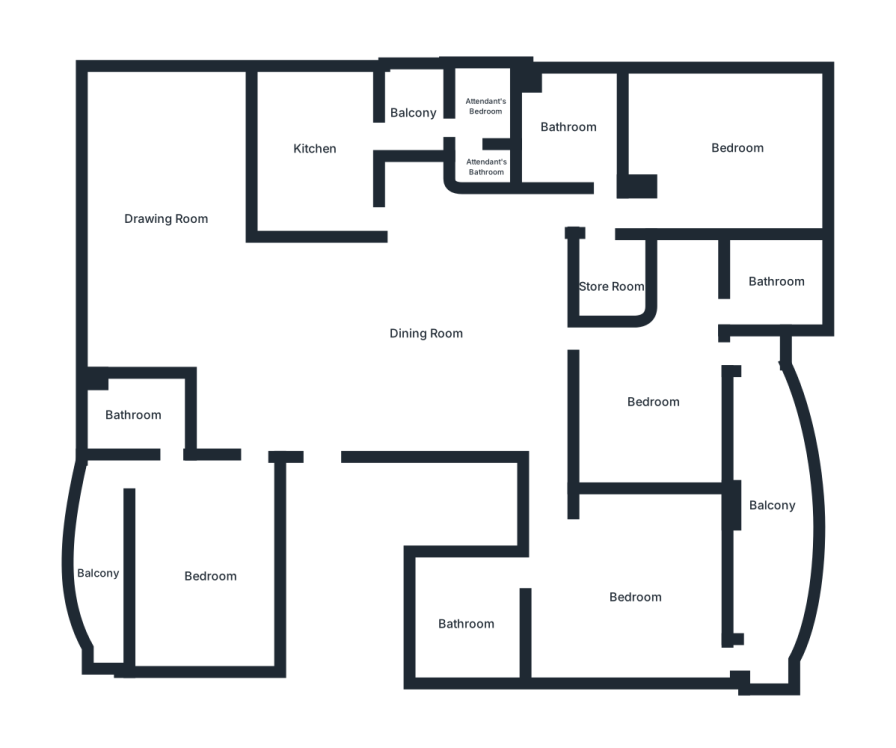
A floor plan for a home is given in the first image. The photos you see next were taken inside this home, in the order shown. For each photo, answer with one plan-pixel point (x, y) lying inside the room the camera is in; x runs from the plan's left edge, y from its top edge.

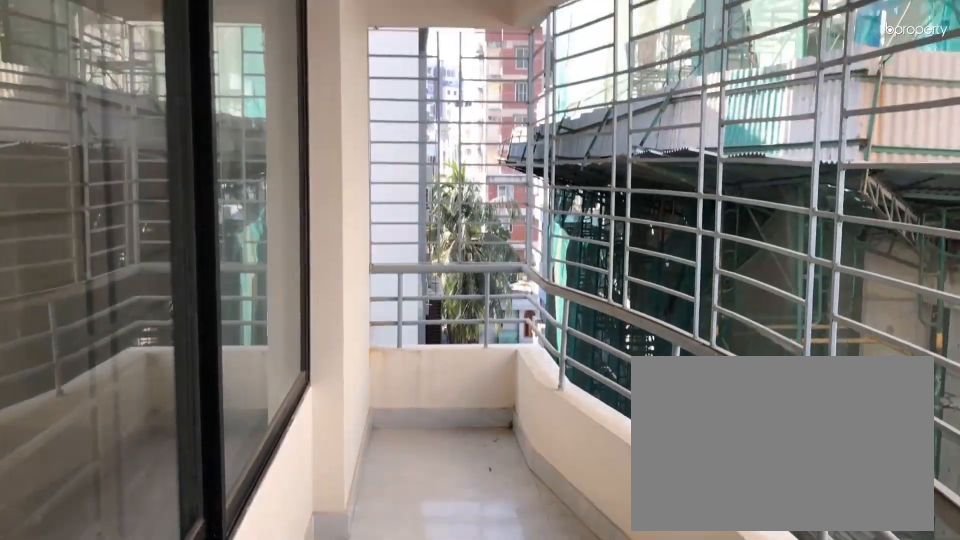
(101, 573)
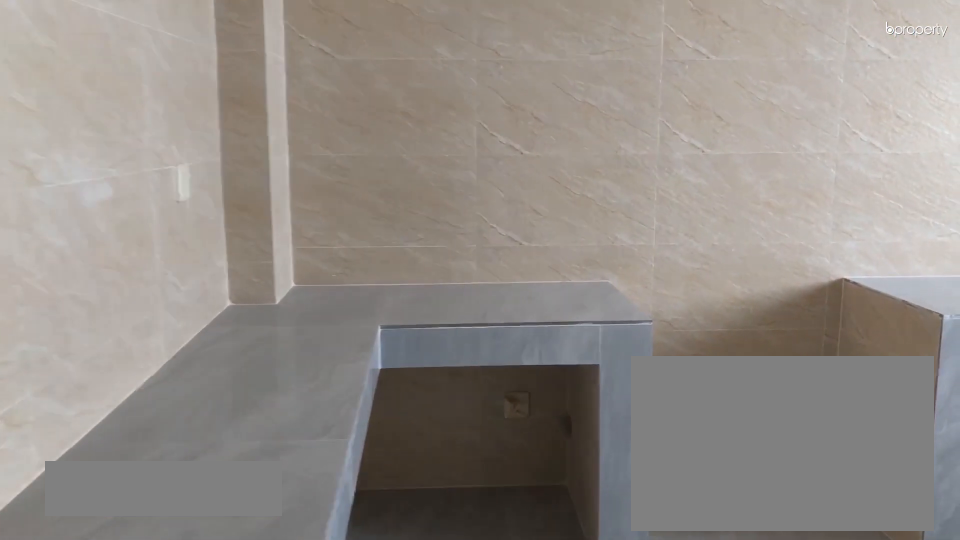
(315, 144)
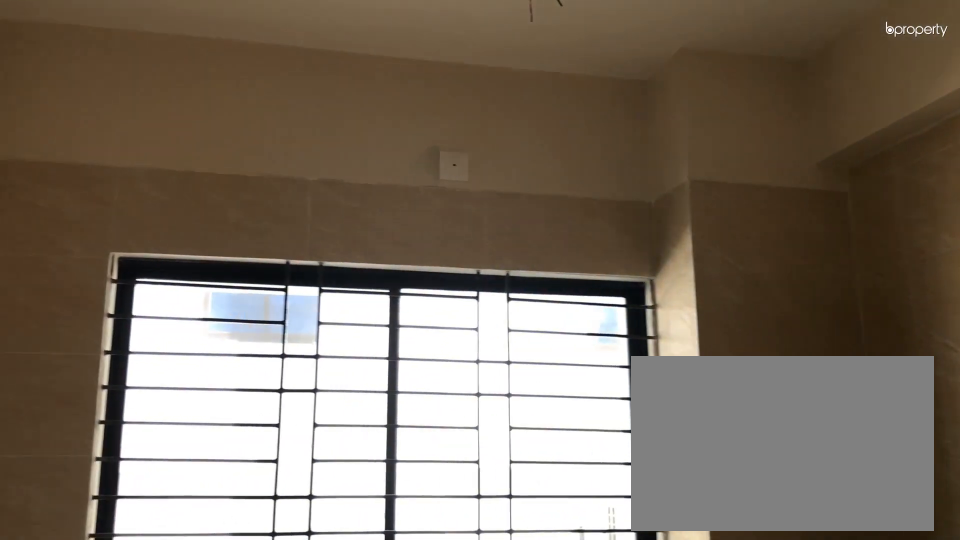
(315, 144)
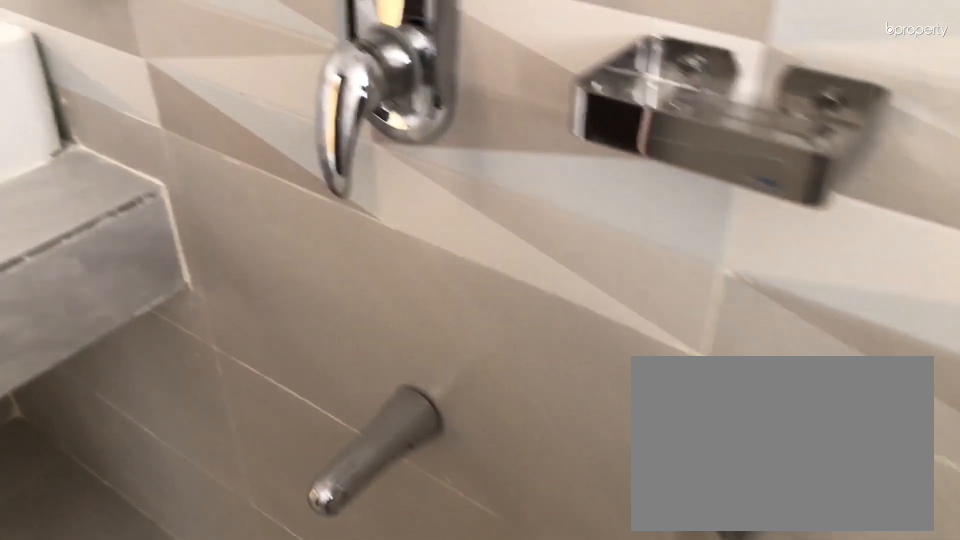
(572, 135)
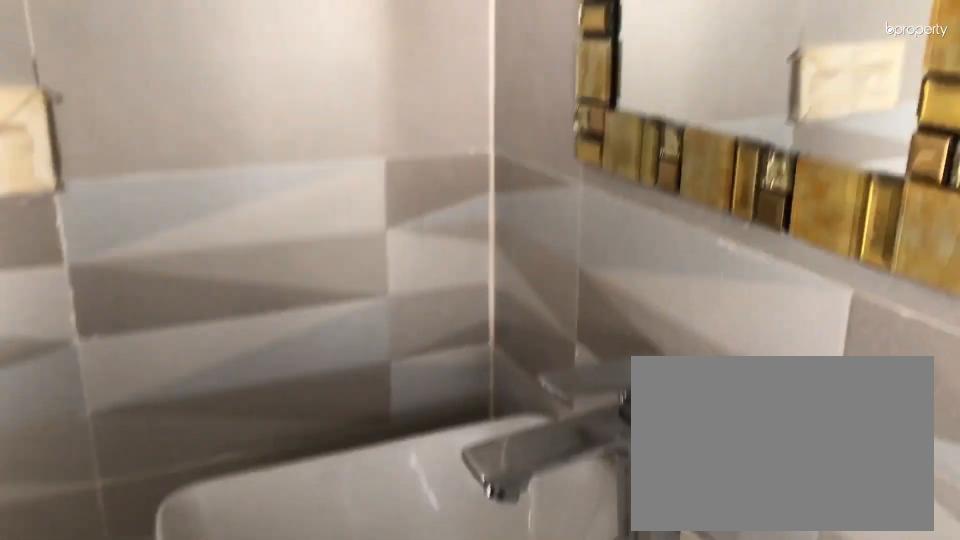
(572, 135)
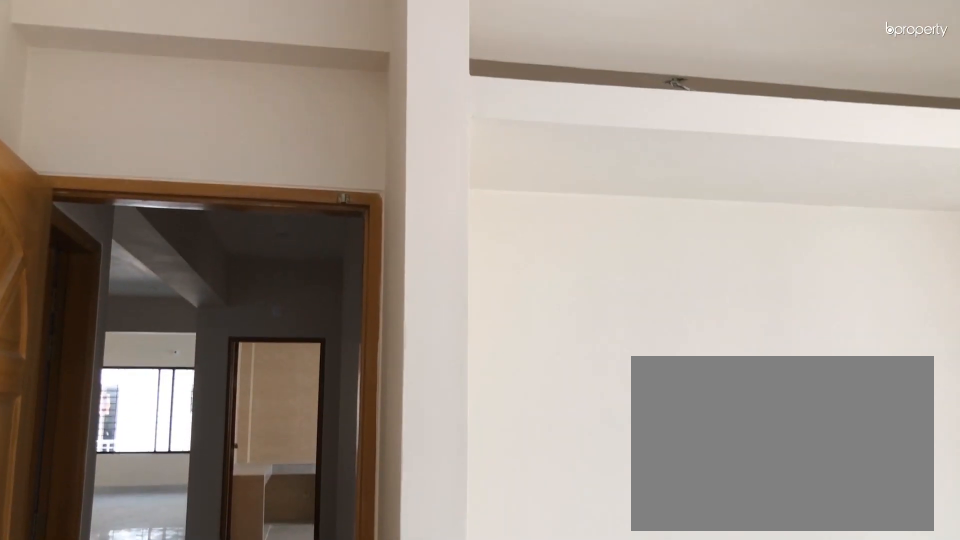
(724, 154)
